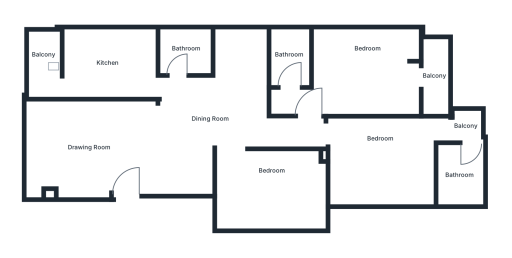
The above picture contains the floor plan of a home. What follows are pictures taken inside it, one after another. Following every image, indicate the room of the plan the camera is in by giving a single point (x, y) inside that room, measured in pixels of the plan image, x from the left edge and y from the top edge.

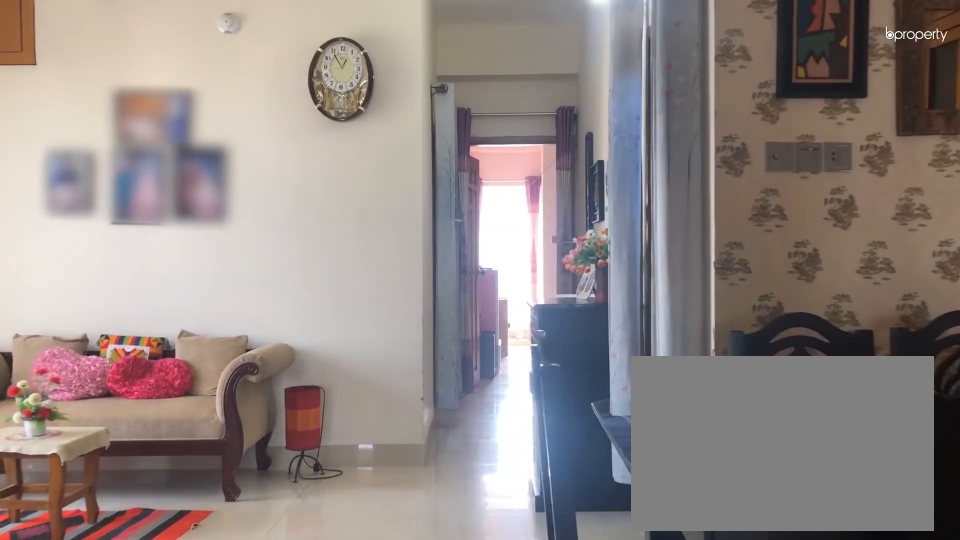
(209, 118)
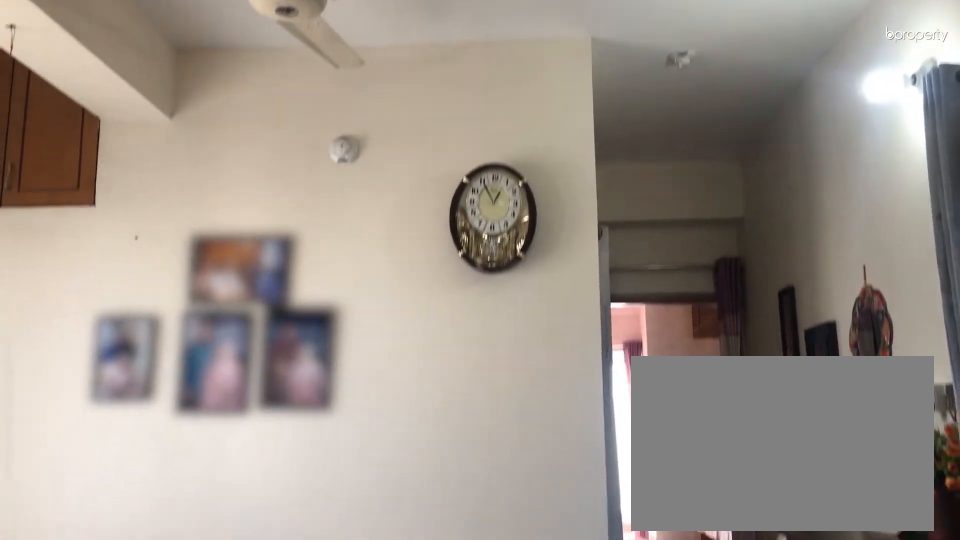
(209, 117)
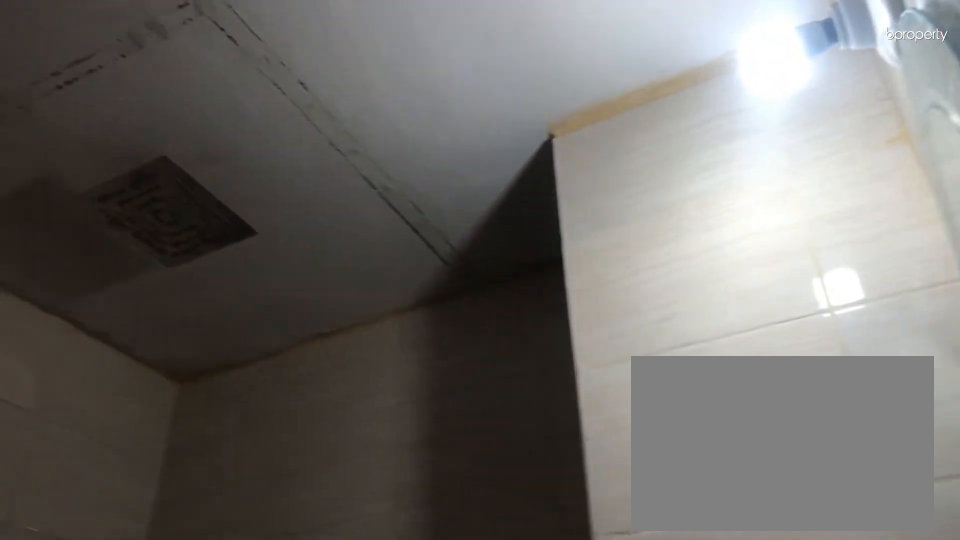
(187, 50)
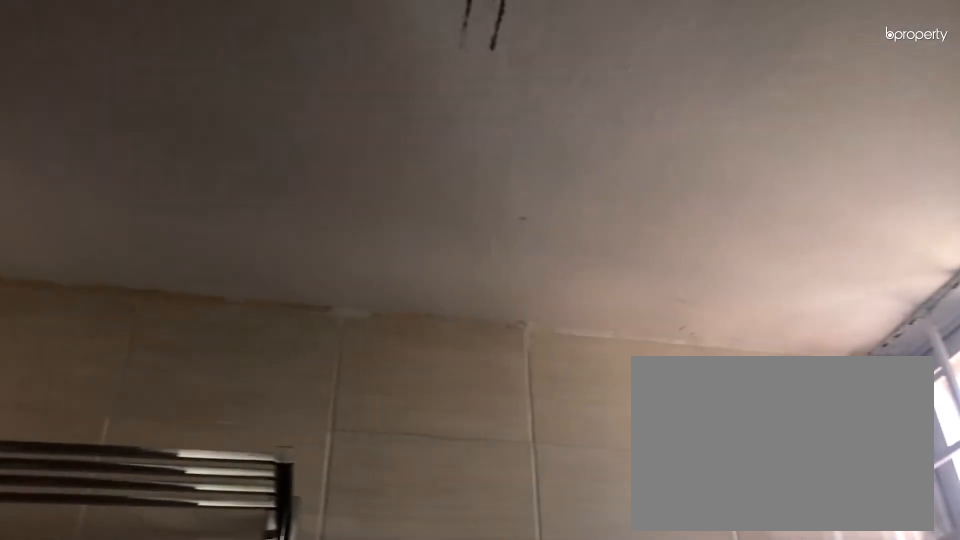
(187, 50)
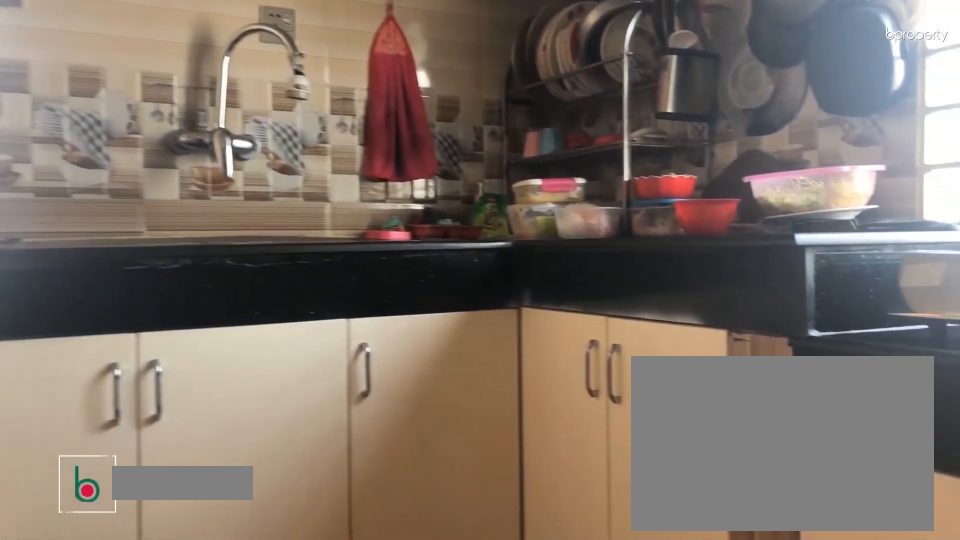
(108, 63)
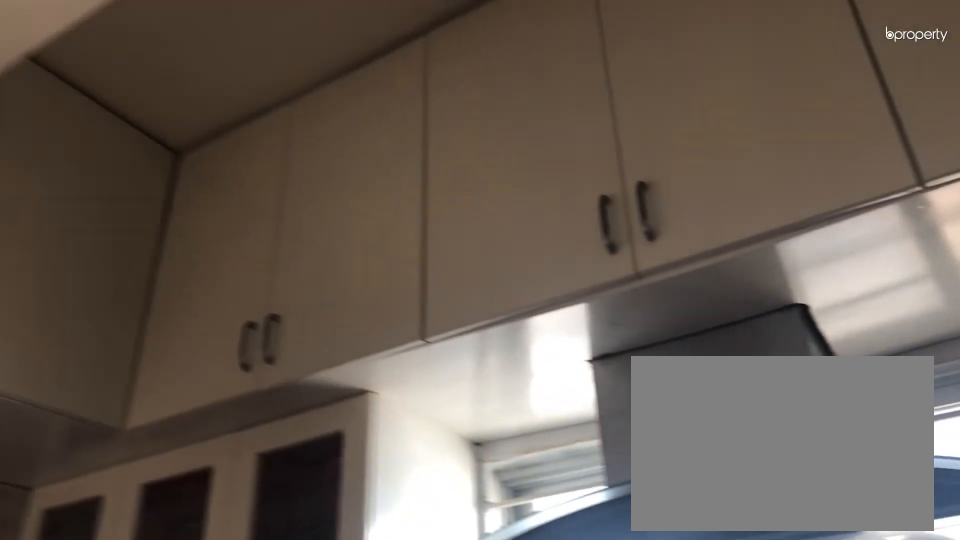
(108, 63)
